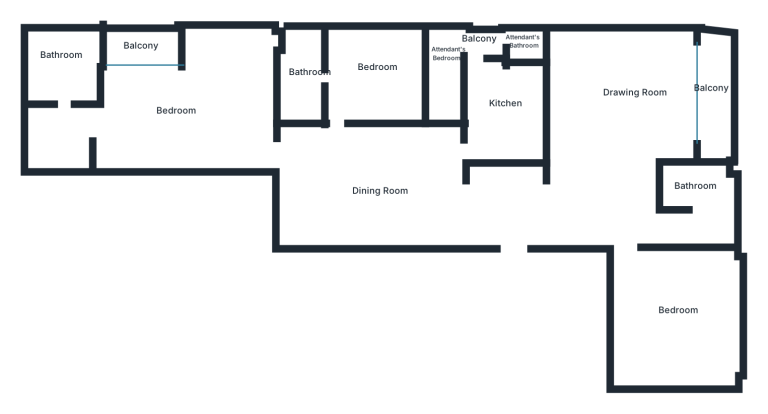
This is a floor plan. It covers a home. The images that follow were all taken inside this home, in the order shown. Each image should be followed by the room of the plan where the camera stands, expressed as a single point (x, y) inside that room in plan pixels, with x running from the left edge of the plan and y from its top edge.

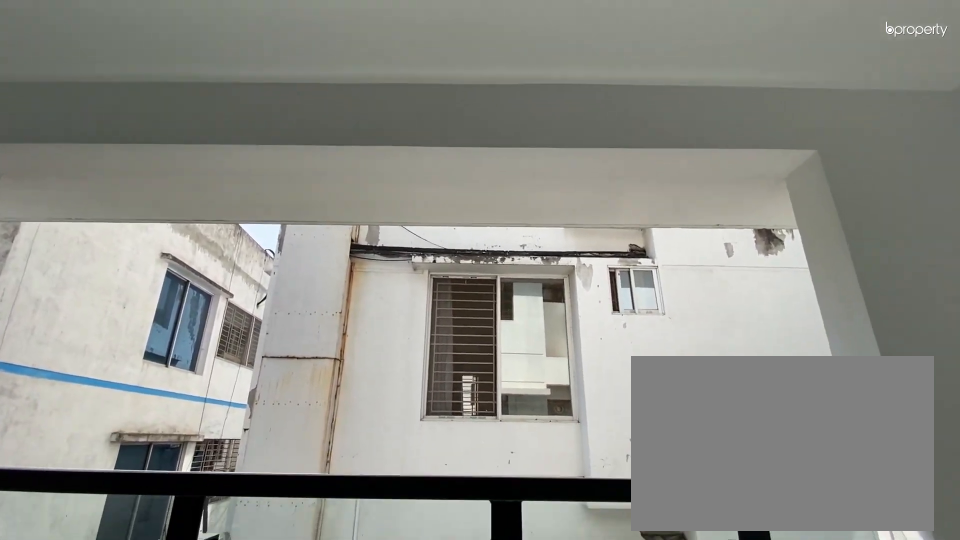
(710, 92)
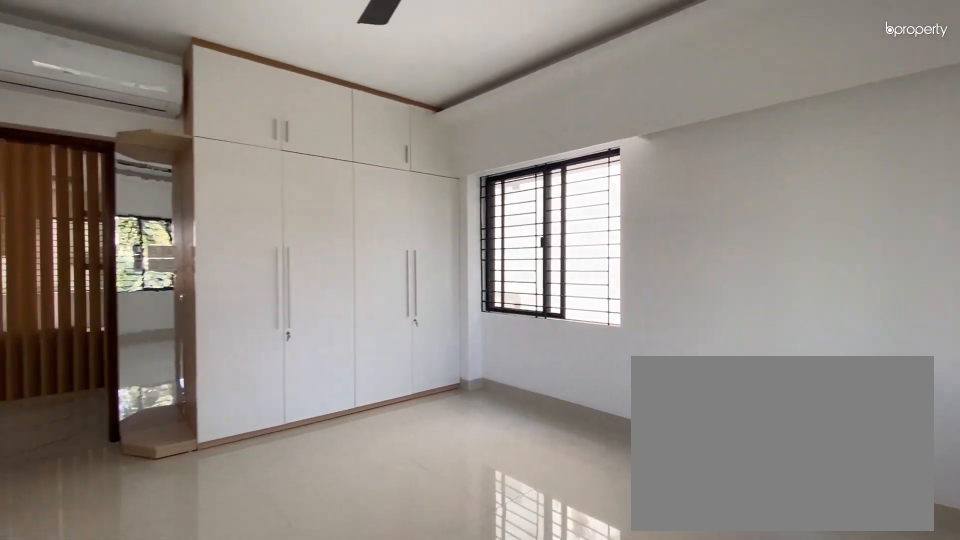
(673, 309)
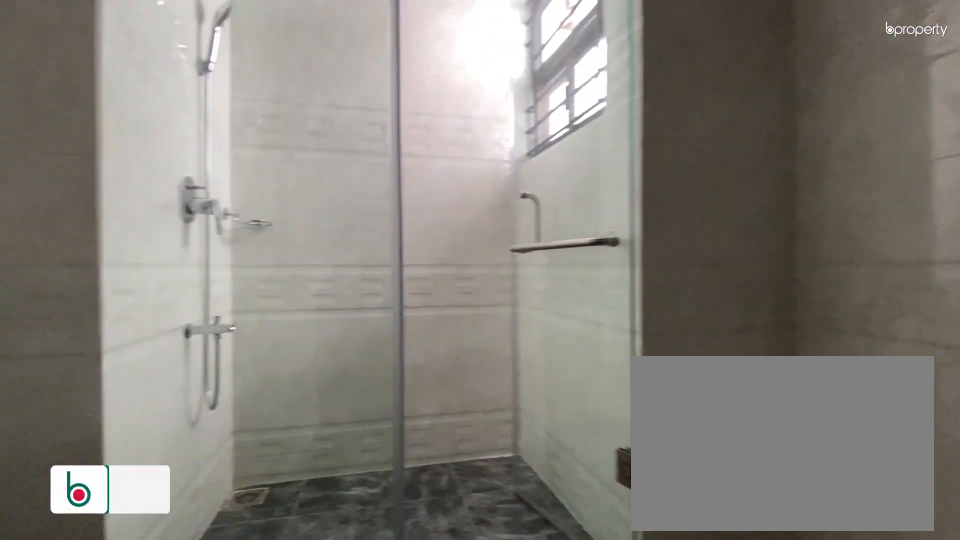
(704, 191)
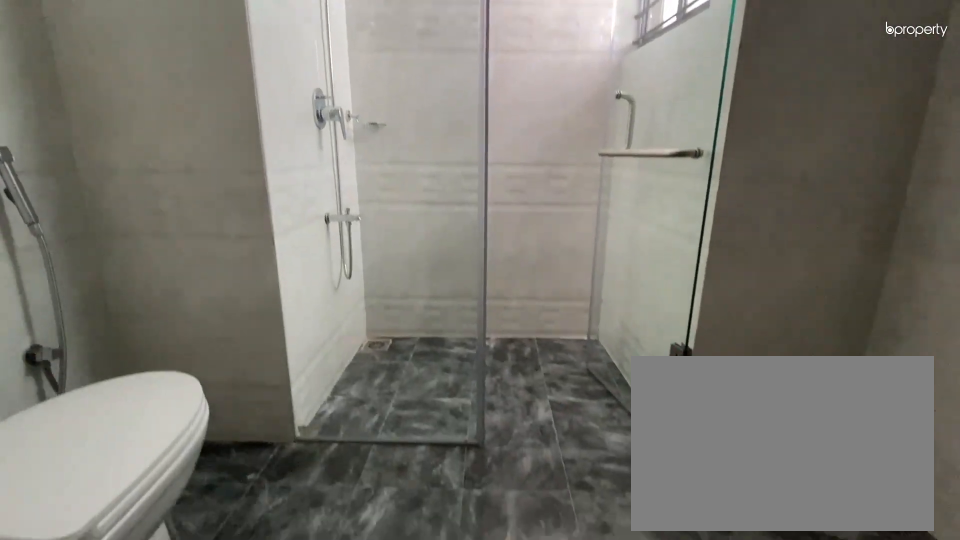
(704, 191)
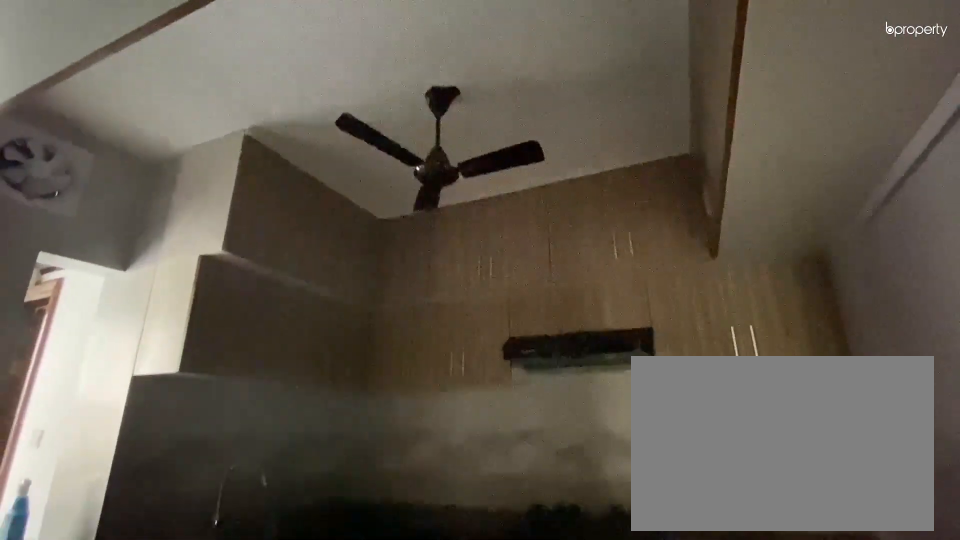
(507, 111)
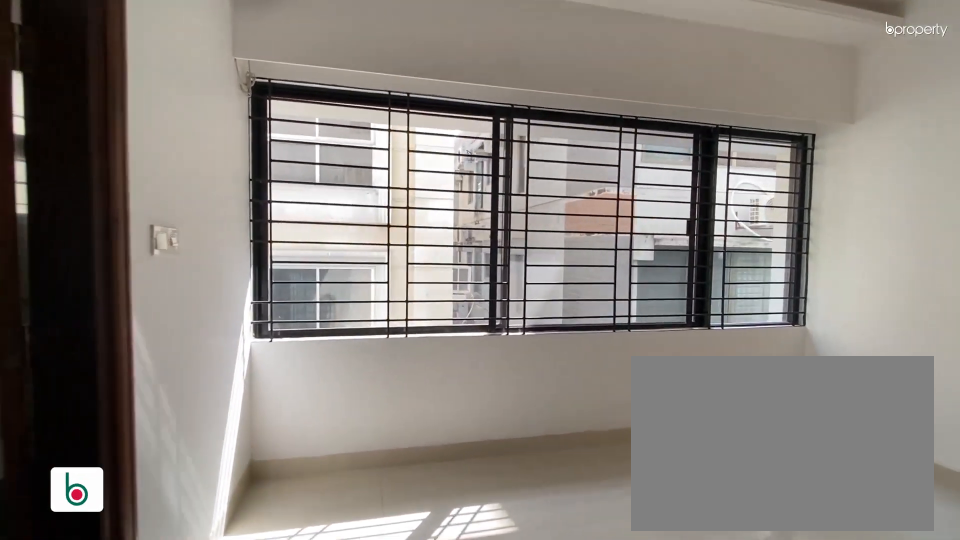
(369, 71)
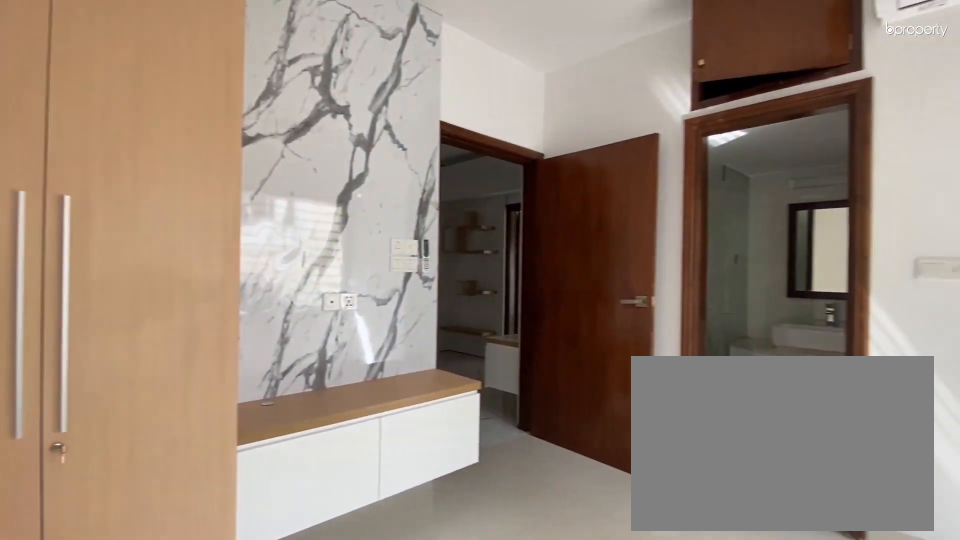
(369, 71)
